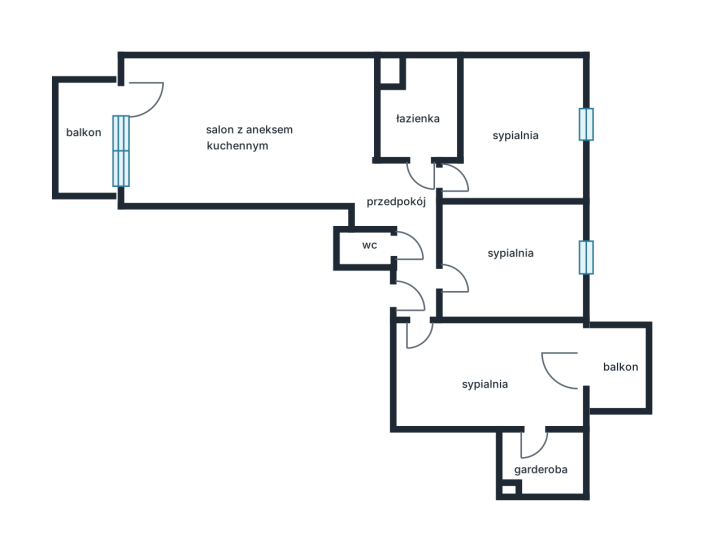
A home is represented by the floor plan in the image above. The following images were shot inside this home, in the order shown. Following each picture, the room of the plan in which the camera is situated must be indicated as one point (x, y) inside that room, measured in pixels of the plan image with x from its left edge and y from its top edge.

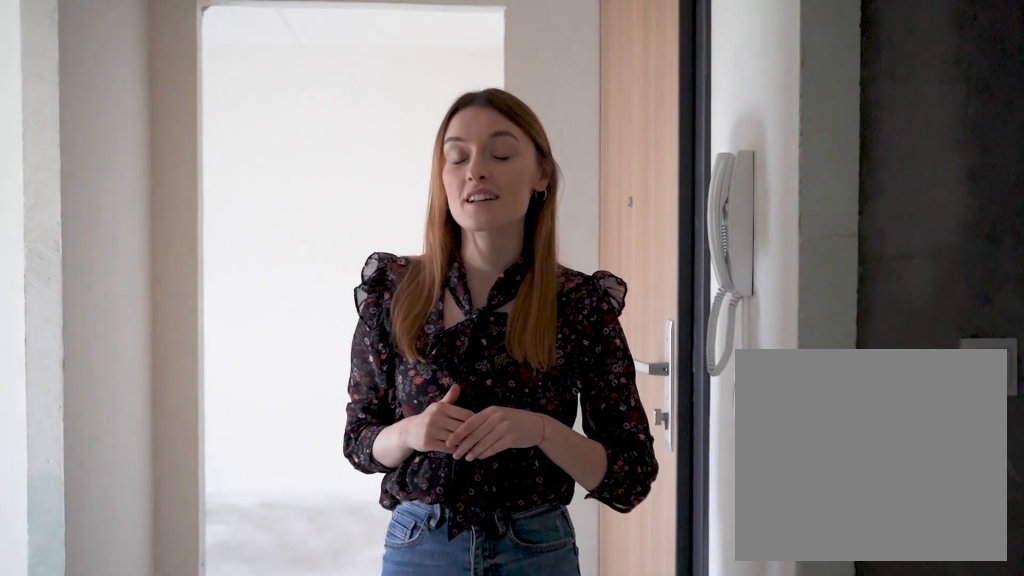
(408, 229)
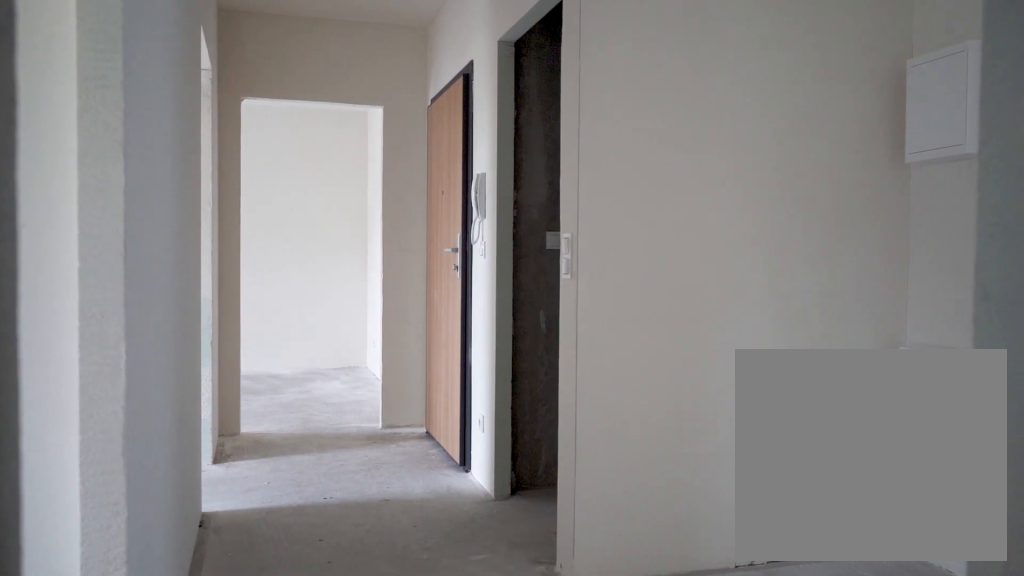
(408, 230)
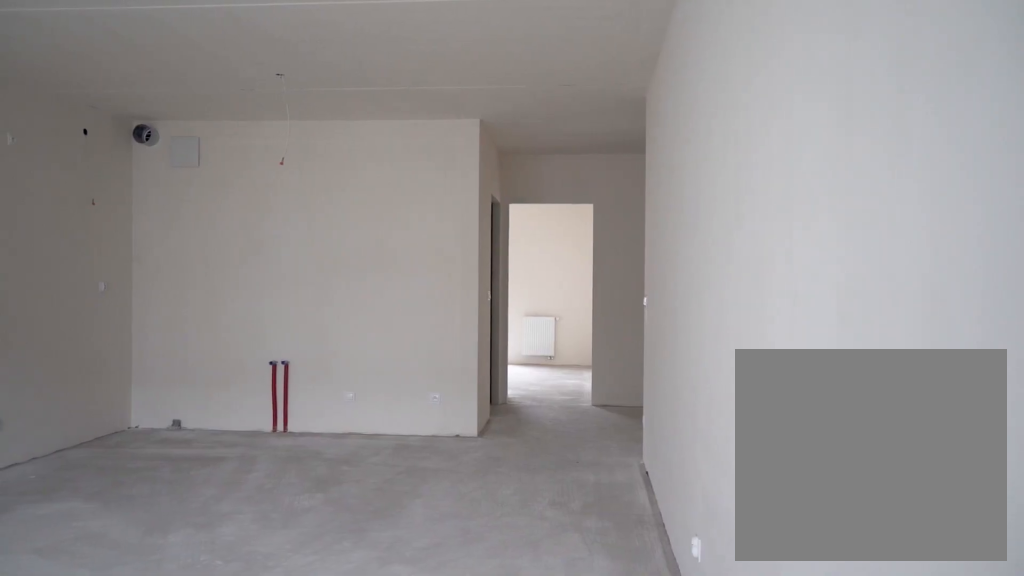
(249, 130)
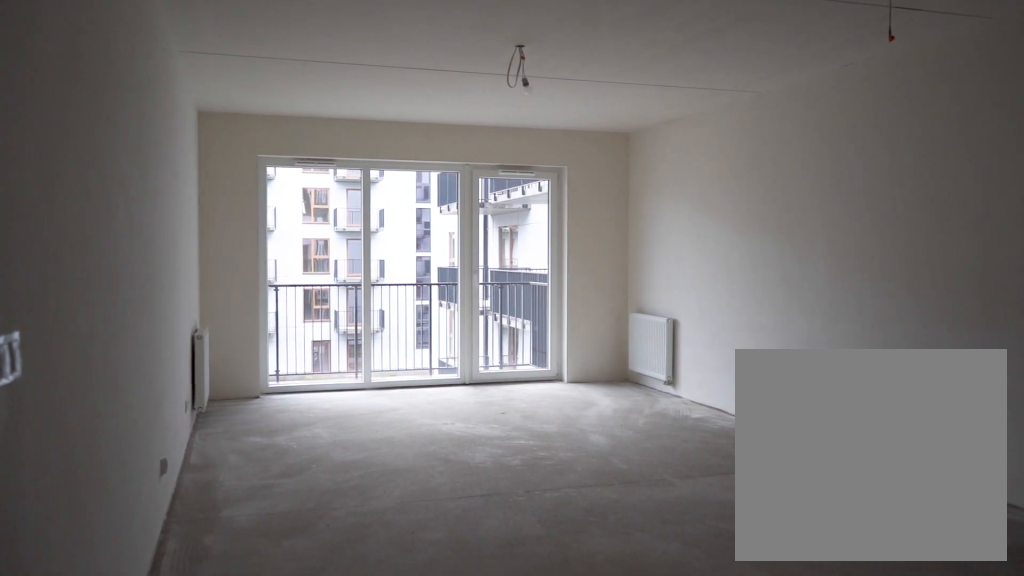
(249, 130)
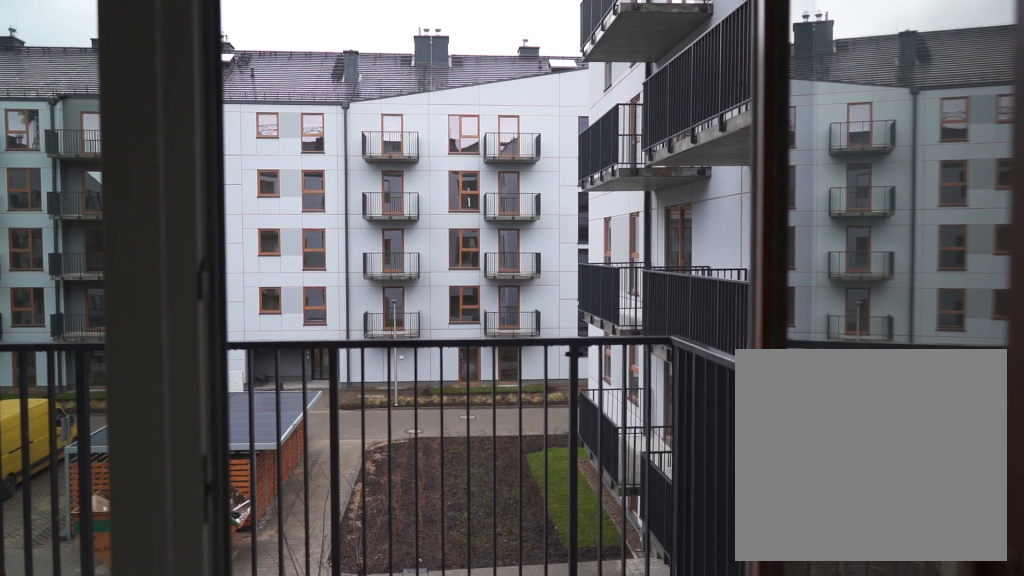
(87, 137)
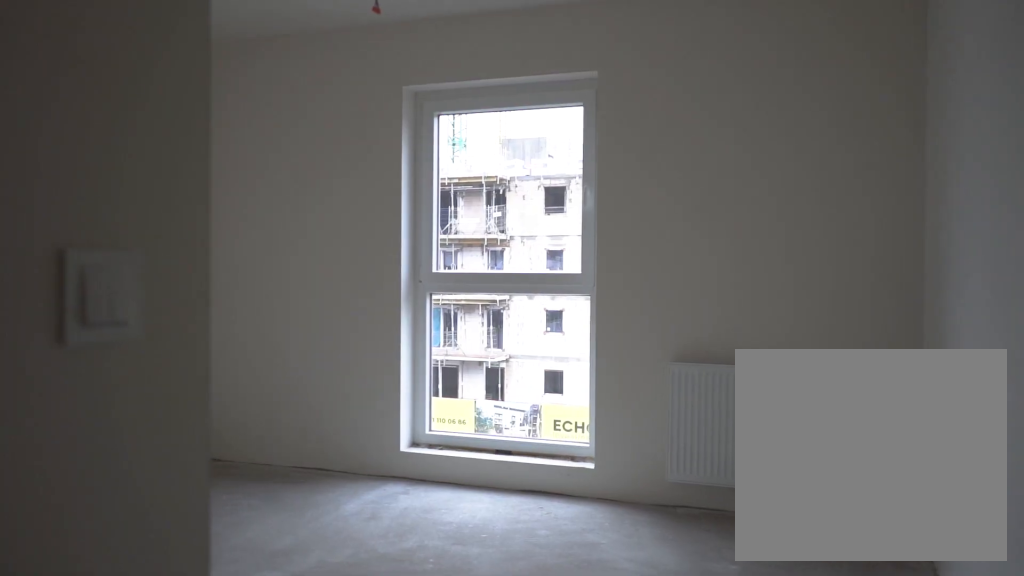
(519, 130)
